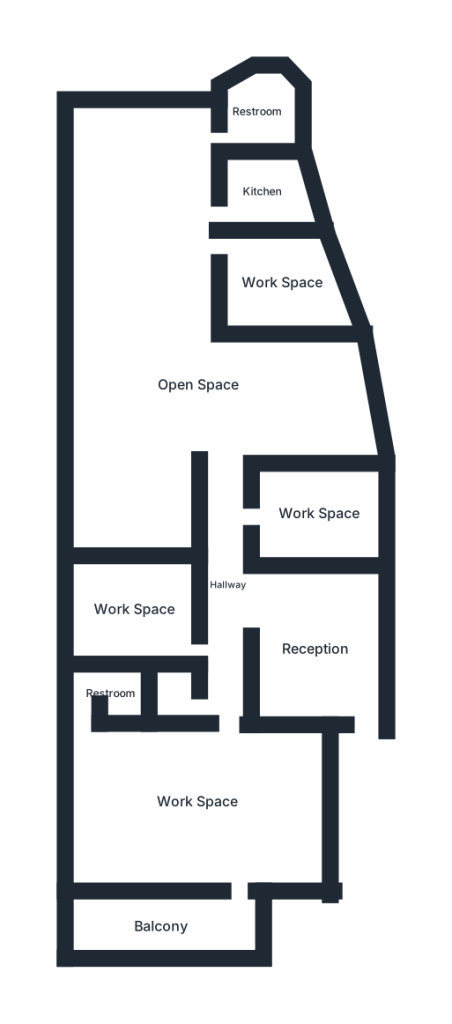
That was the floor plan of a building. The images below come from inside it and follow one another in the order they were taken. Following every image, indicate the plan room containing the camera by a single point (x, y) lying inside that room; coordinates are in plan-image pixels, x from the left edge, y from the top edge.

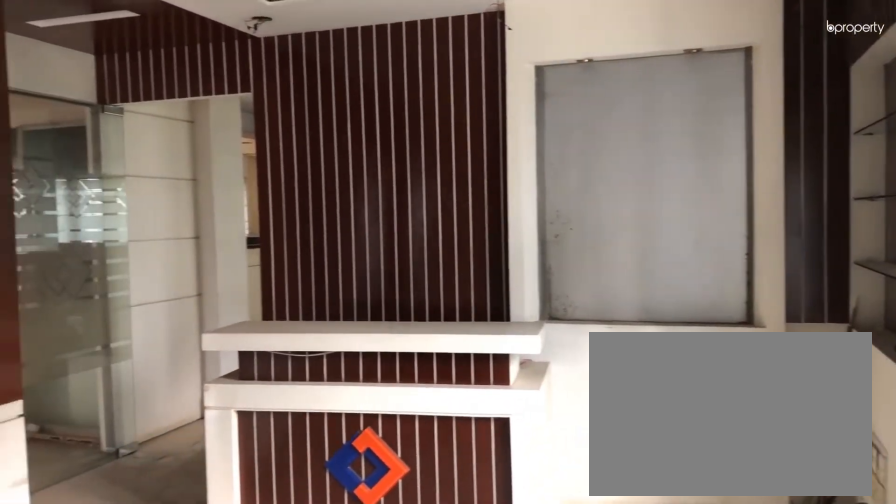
(316, 648)
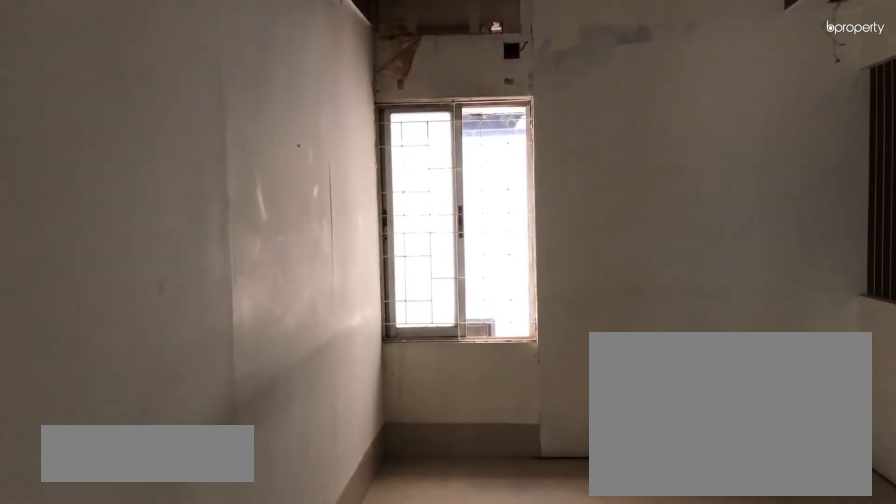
(136, 613)
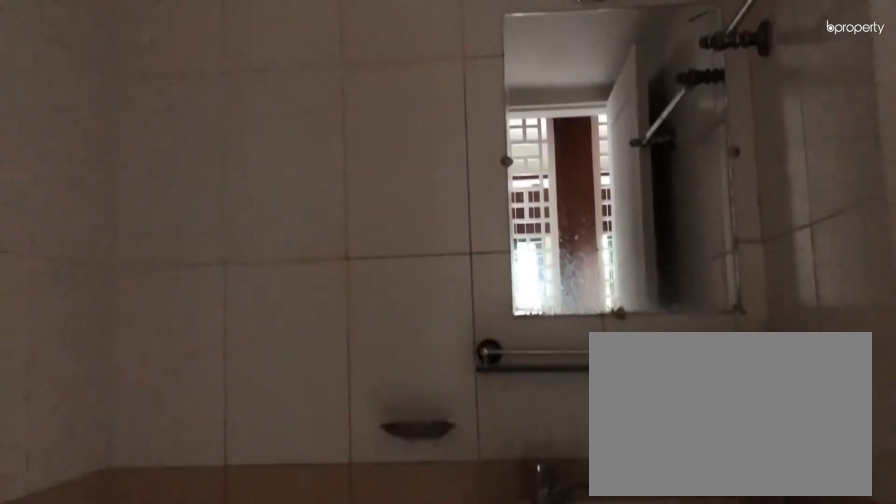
(176, 698)
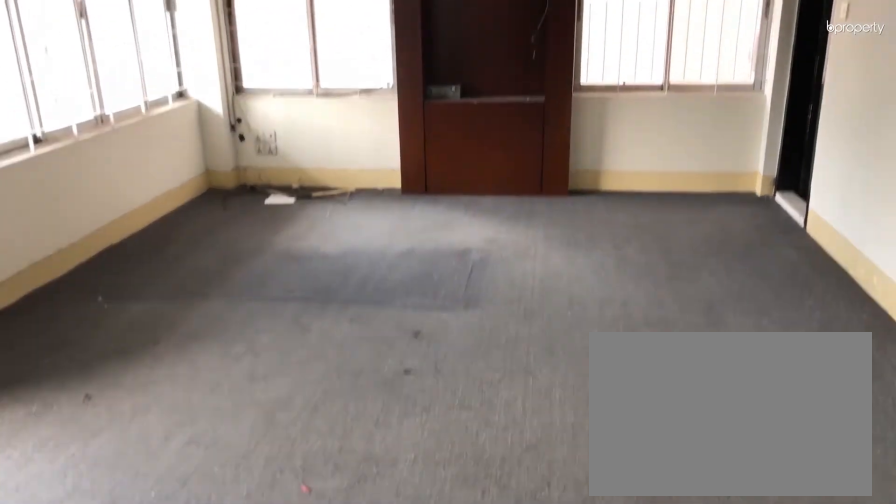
(197, 803)
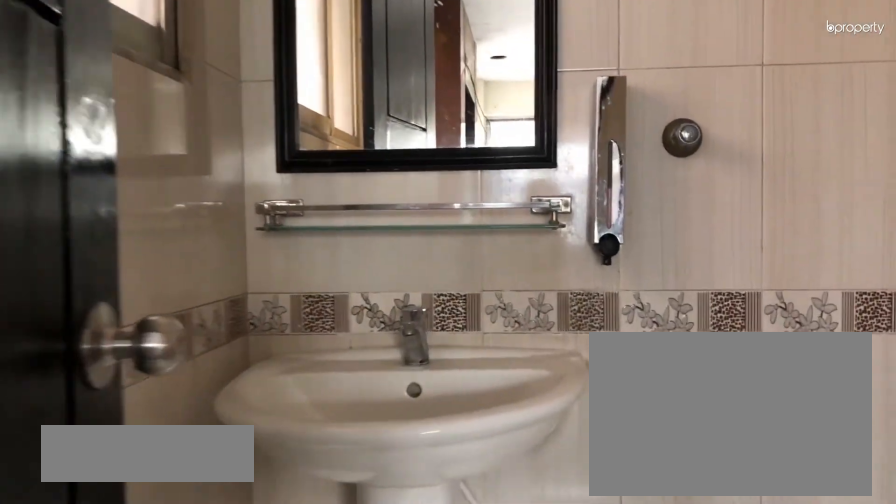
(105, 698)
